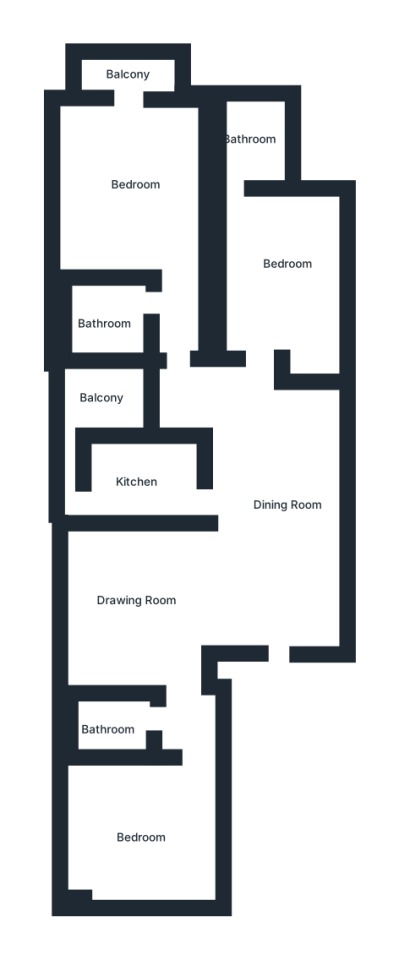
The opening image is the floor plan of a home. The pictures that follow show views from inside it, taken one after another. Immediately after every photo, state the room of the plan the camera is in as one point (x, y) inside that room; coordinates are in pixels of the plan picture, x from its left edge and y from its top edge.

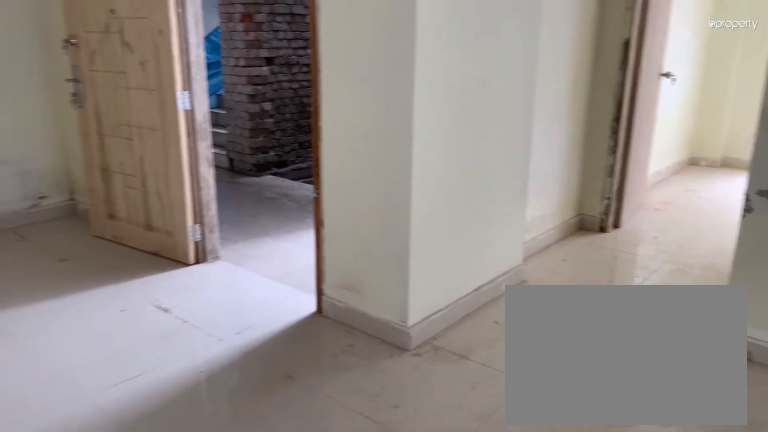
(128, 593)
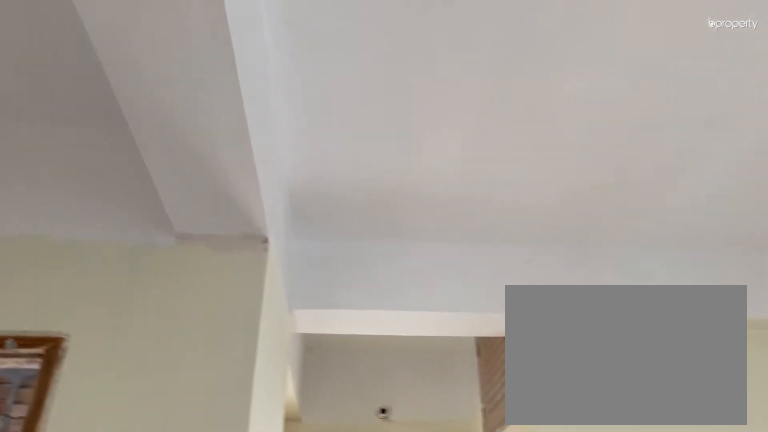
(128, 593)
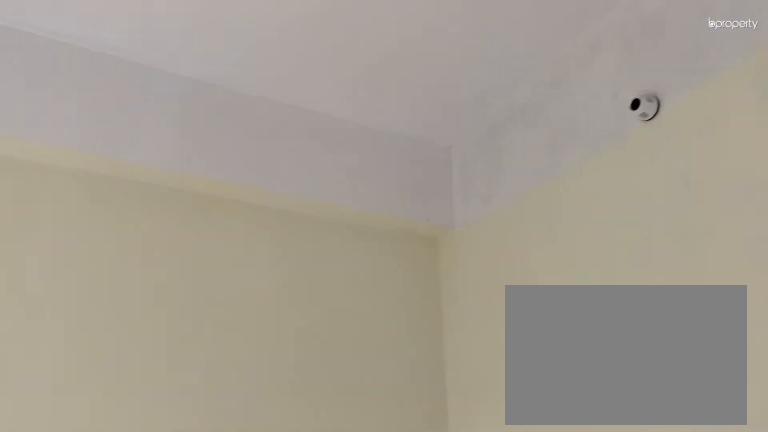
(140, 834)
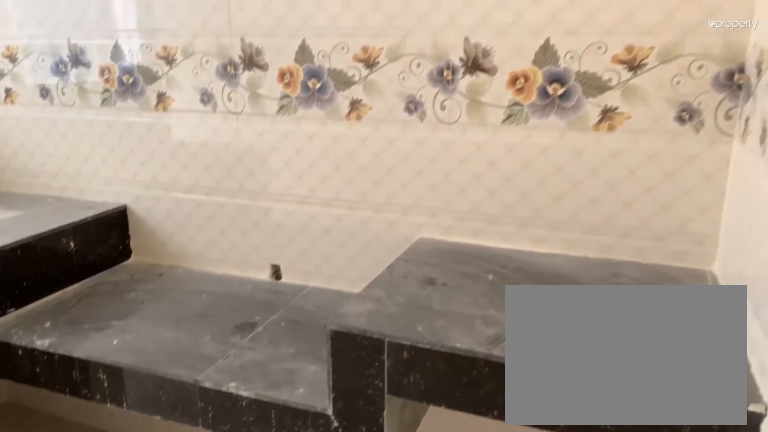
(141, 477)
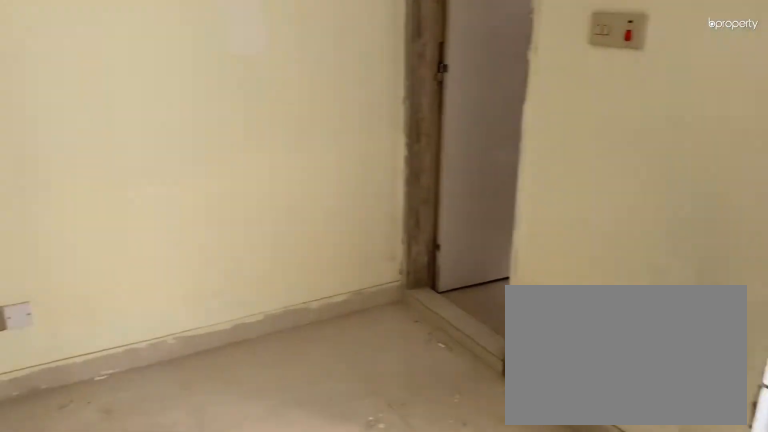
(273, 274)
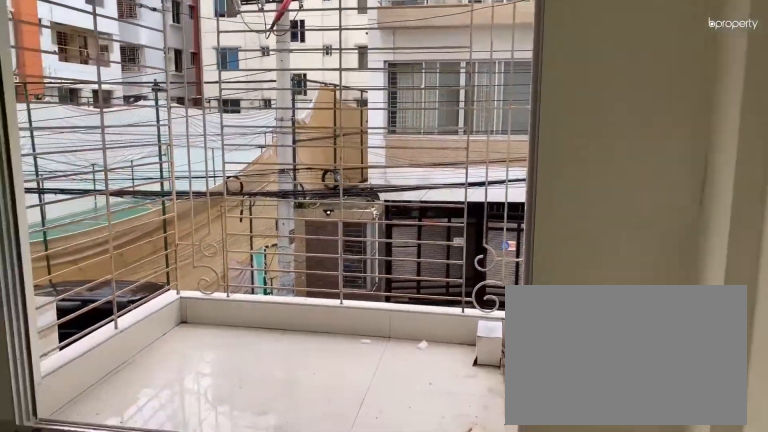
(124, 172)
